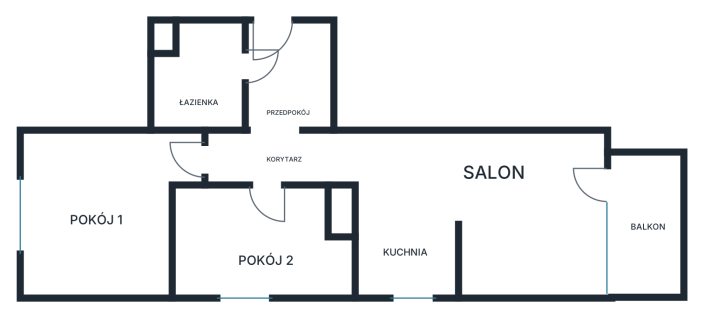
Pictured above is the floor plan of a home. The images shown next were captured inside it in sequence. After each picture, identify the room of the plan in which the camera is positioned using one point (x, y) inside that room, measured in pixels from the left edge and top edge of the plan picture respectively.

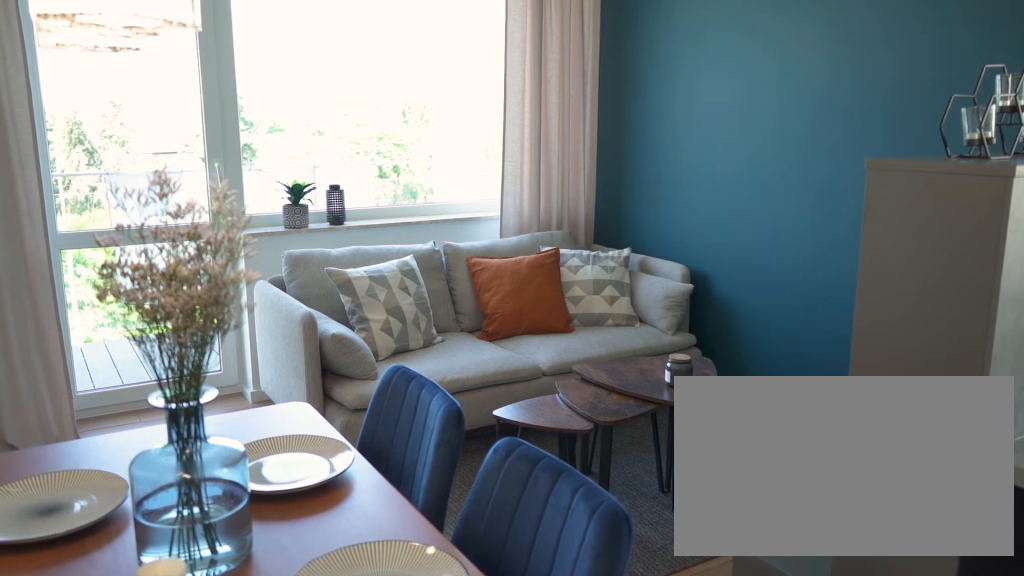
(509, 215)
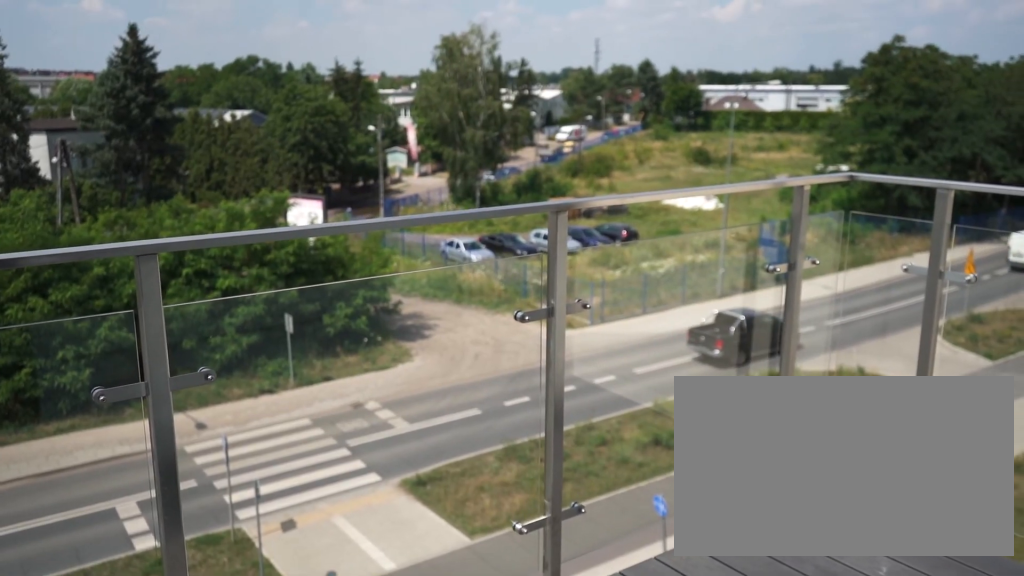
(648, 247)
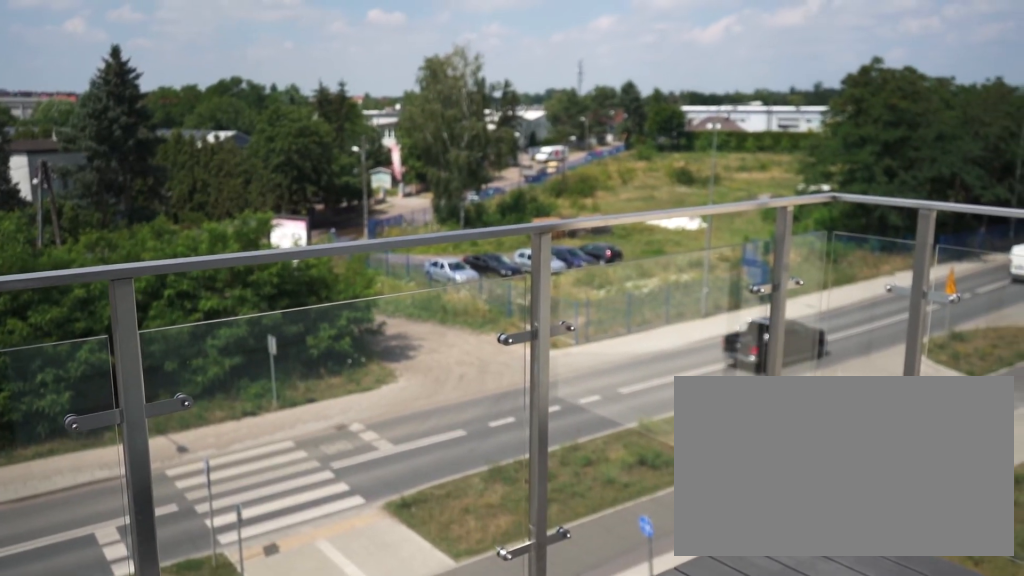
(648, 247)
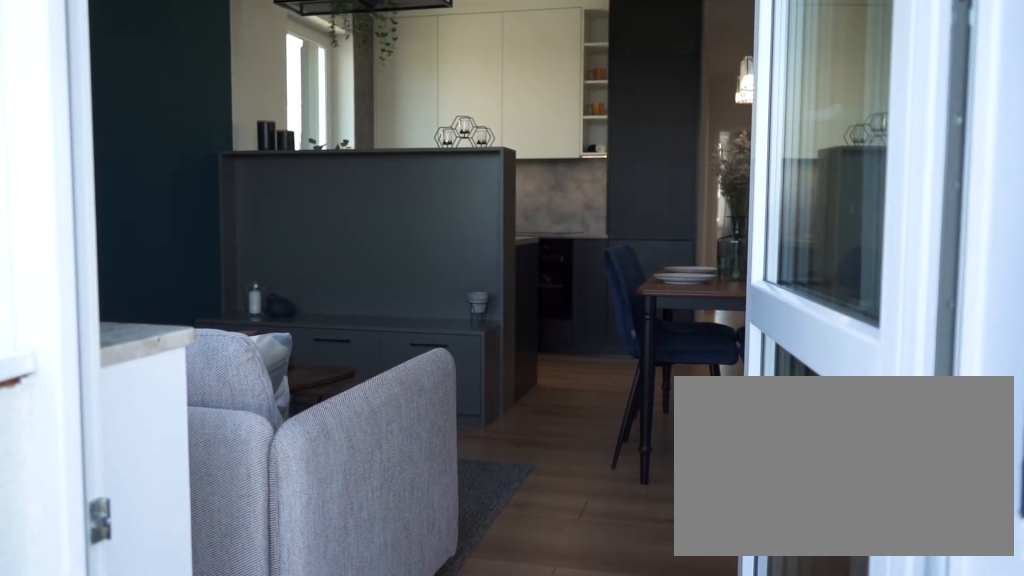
(488, 211)
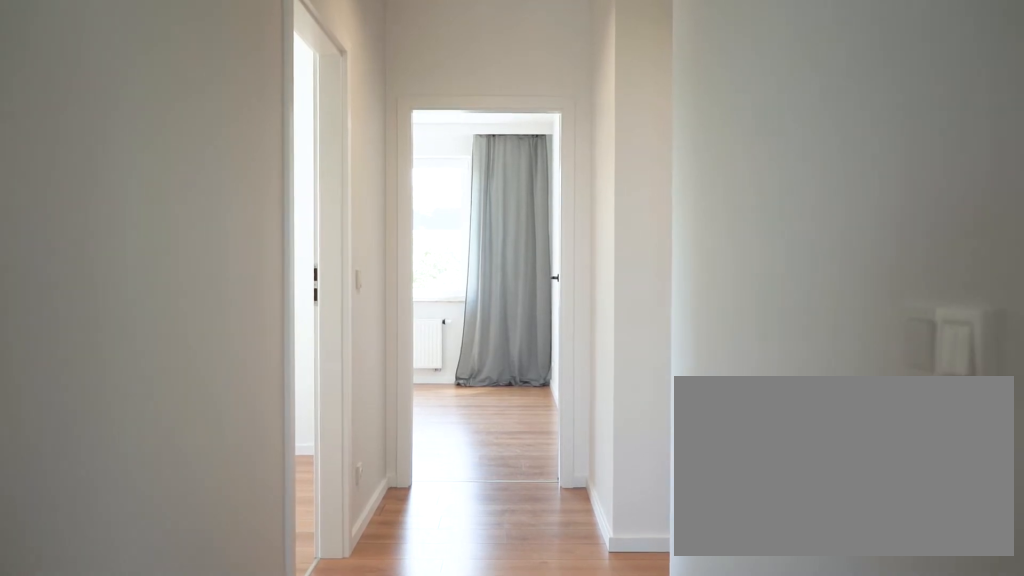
(281, 158)
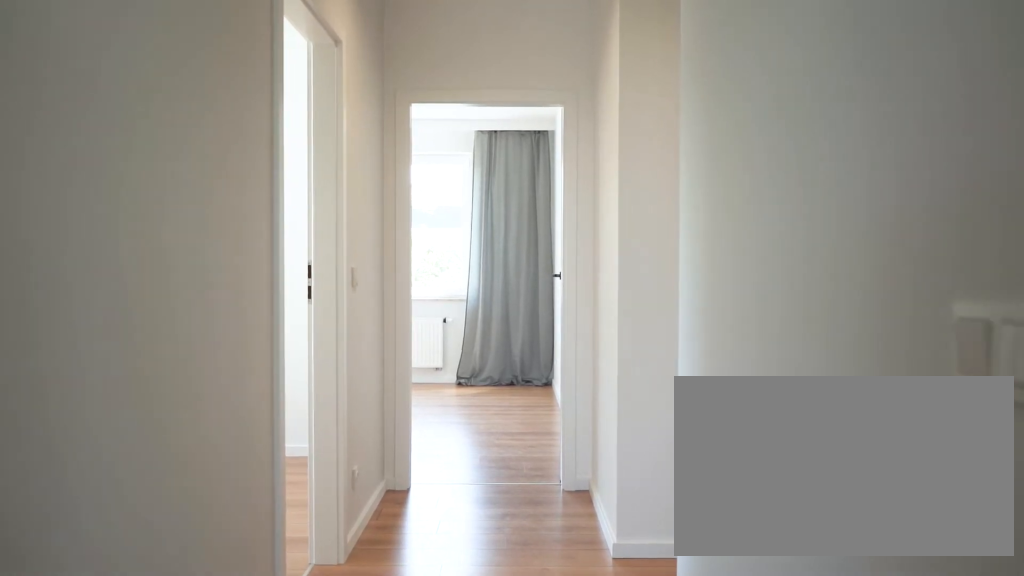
(281, 158)
